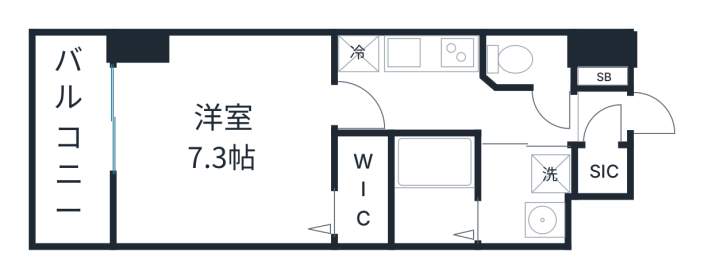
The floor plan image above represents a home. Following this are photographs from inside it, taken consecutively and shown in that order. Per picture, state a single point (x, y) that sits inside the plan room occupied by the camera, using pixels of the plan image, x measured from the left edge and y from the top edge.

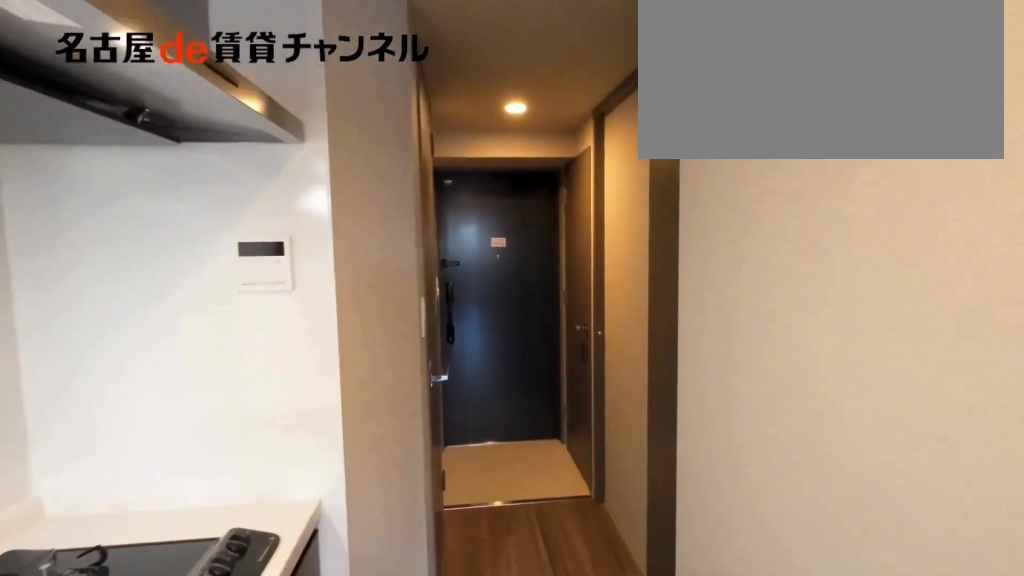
(453, 106)
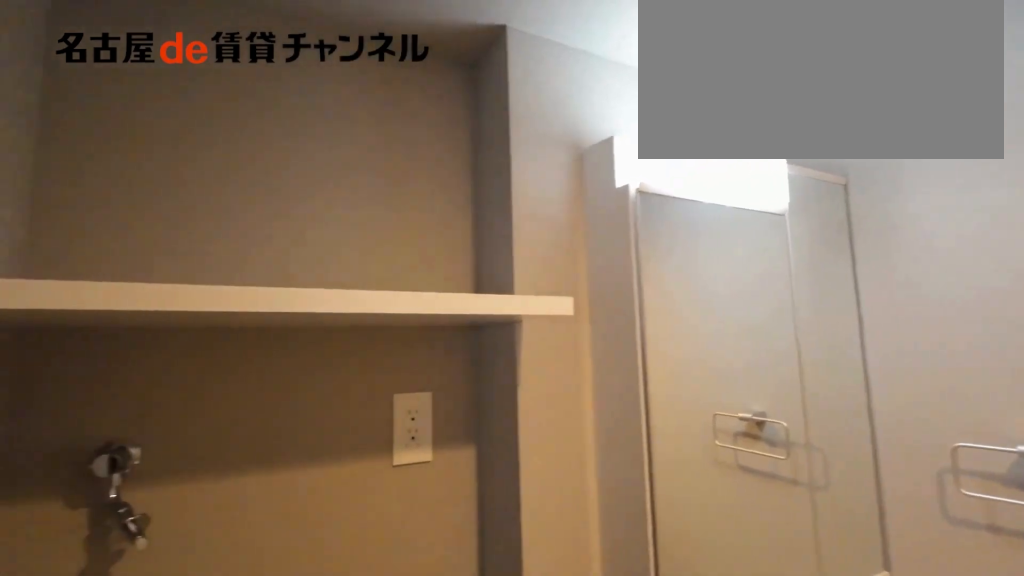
(526, 197)
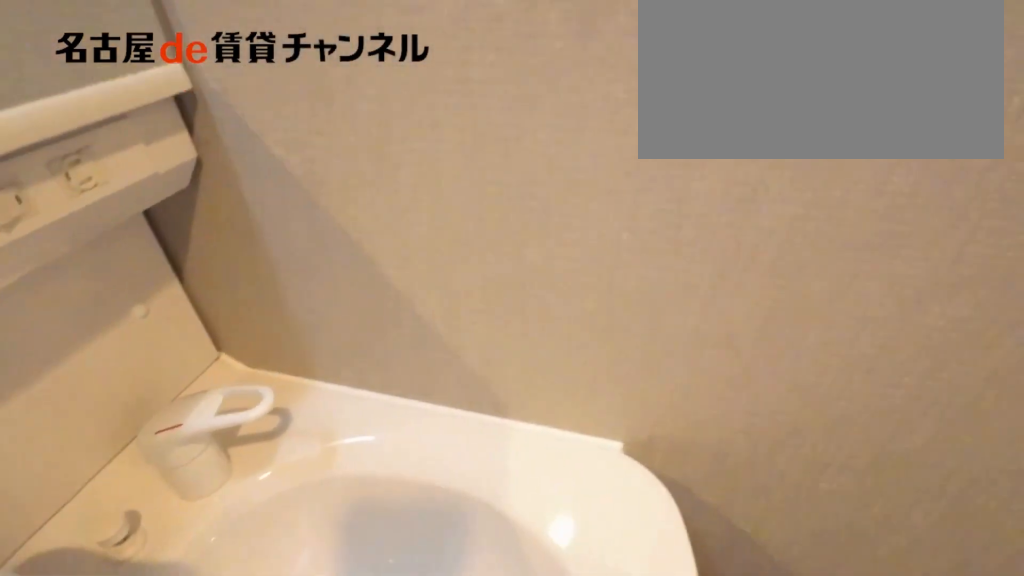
(526, 197)
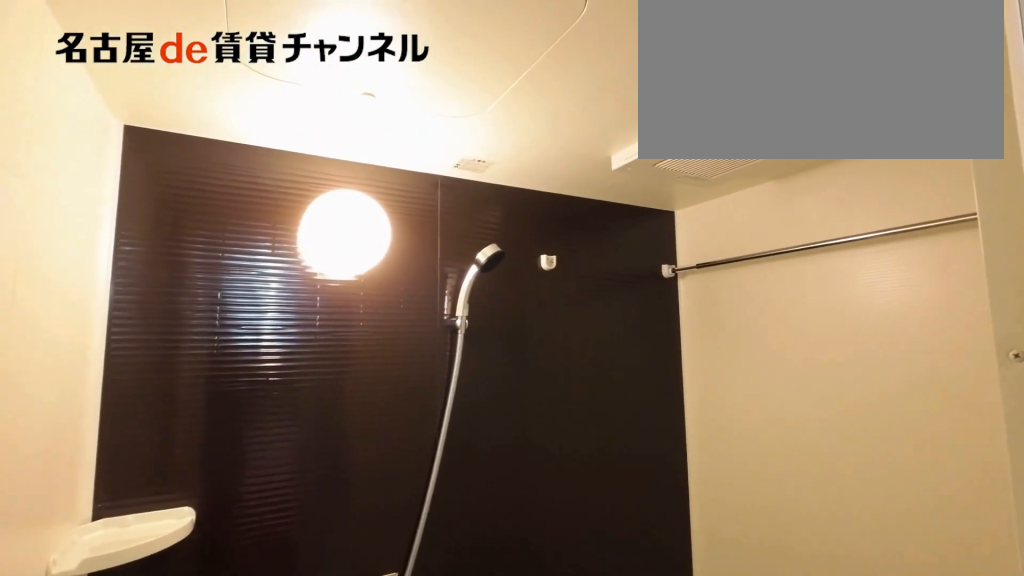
(434, 191)
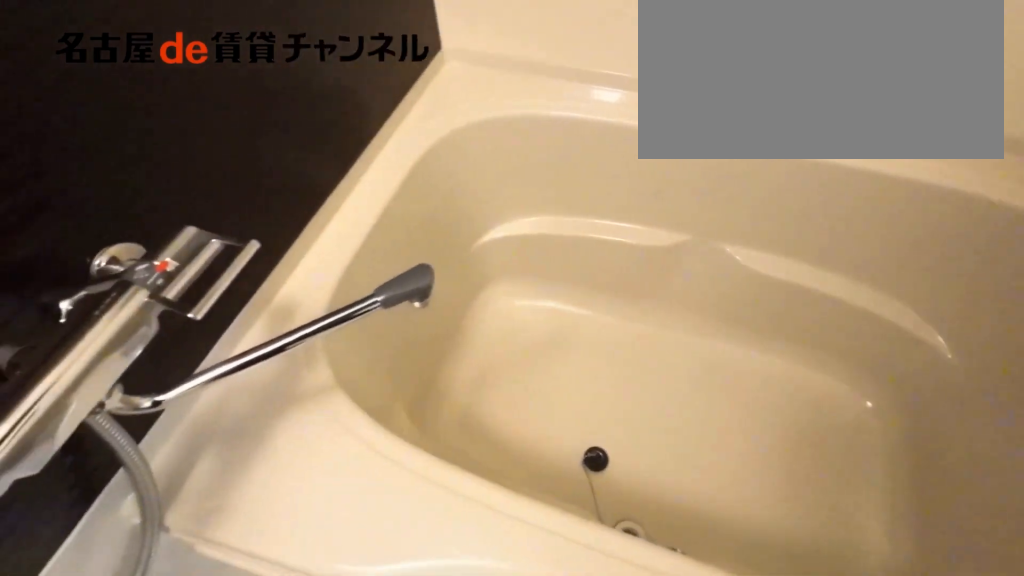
(434, 191)
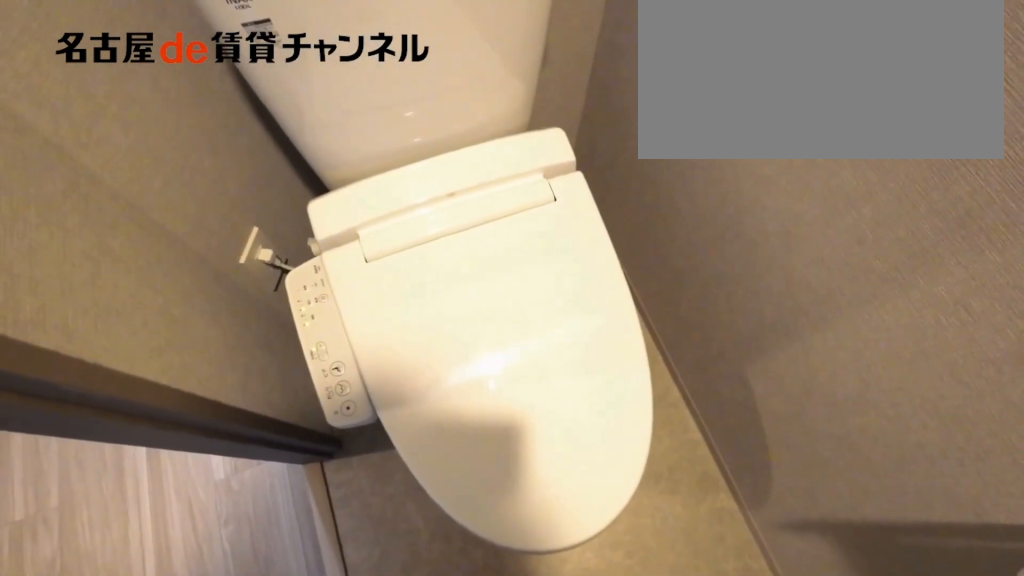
(527, 59)
